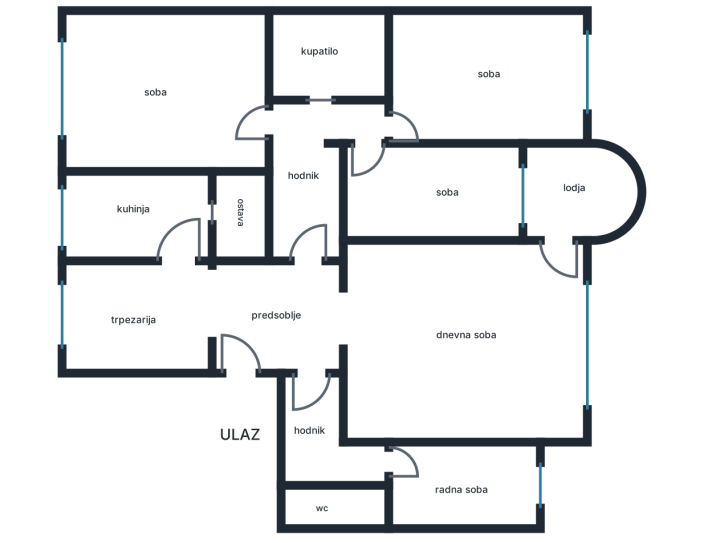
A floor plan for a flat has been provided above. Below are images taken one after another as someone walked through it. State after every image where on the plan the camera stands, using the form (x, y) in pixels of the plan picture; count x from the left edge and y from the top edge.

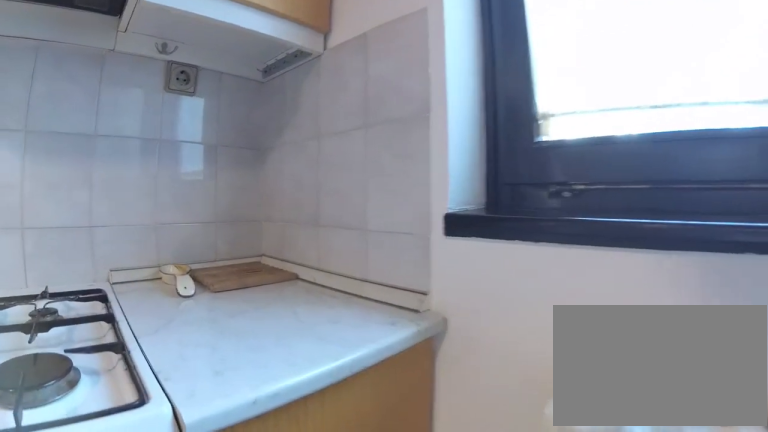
(107, 209)
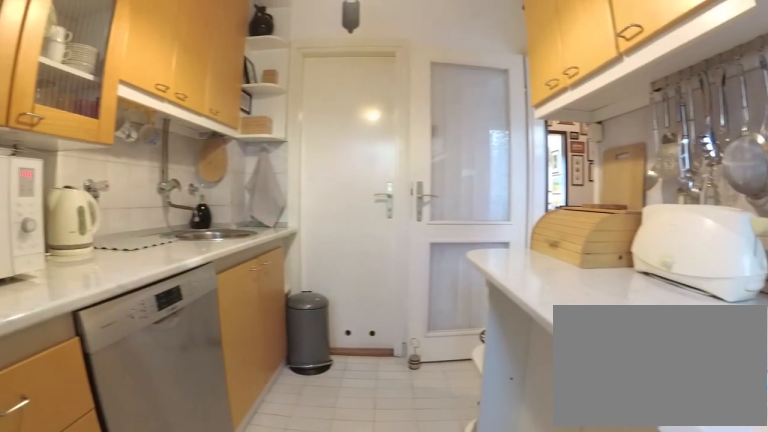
(72, 204)
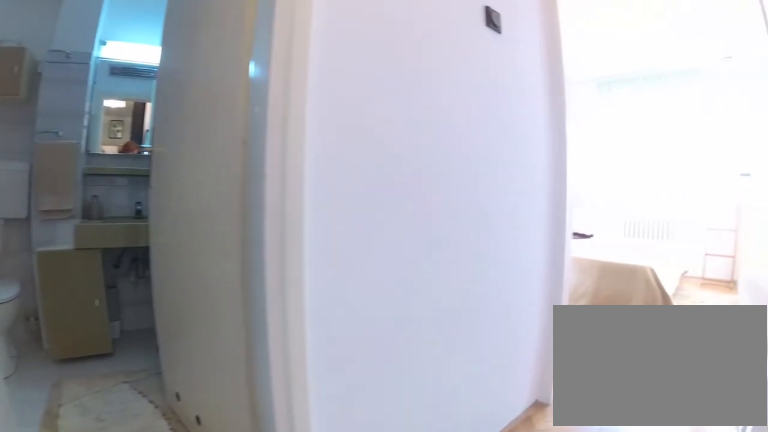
(303, 169)
